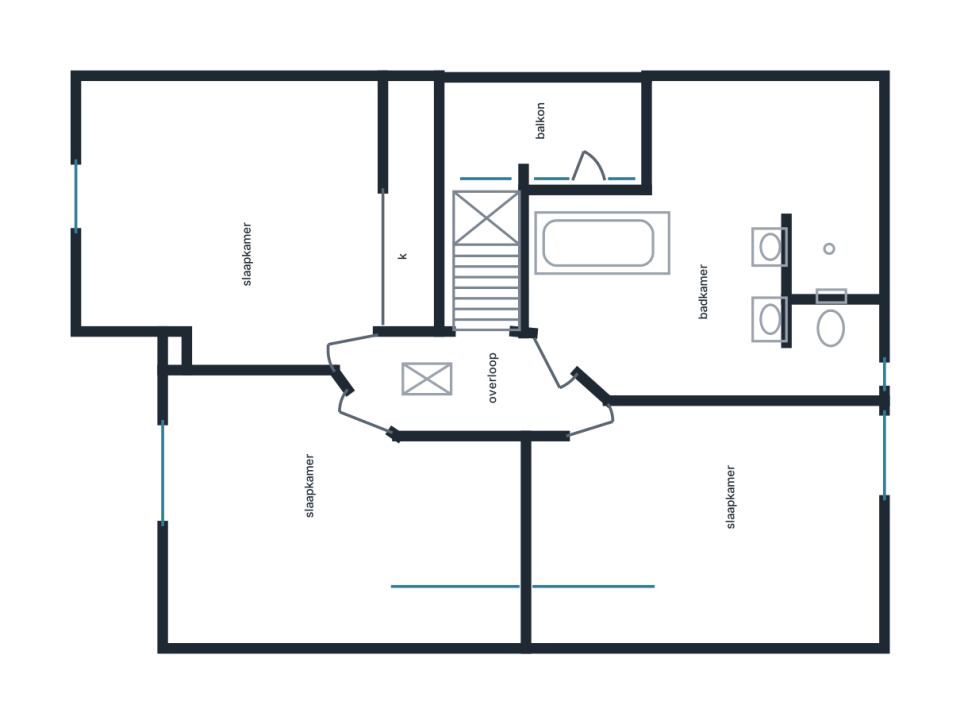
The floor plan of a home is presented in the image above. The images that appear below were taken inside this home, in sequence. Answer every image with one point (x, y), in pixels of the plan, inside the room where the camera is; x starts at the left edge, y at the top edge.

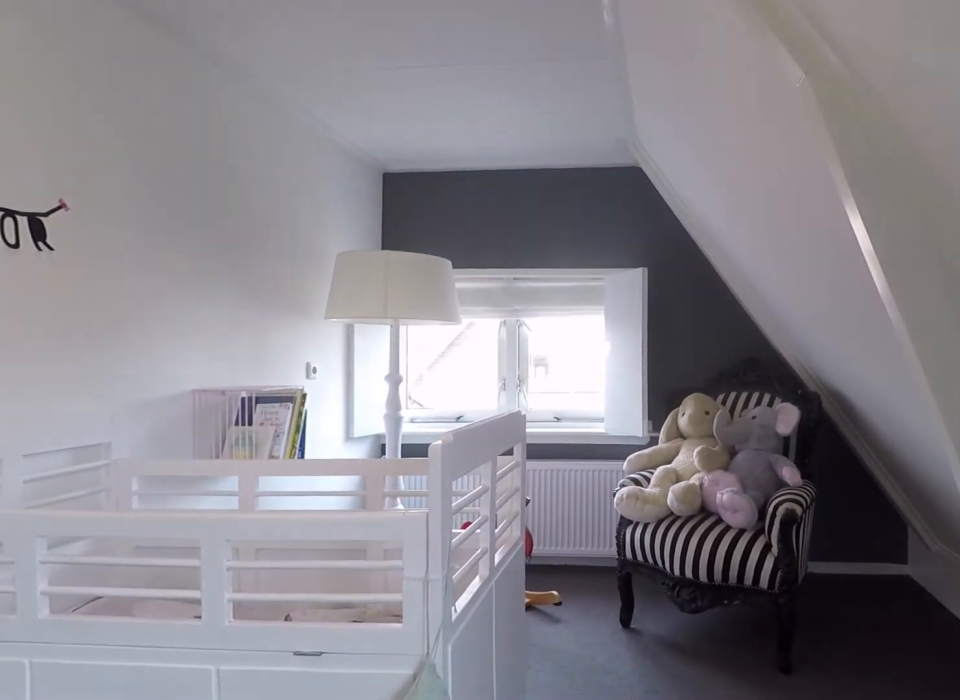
(715, 488)
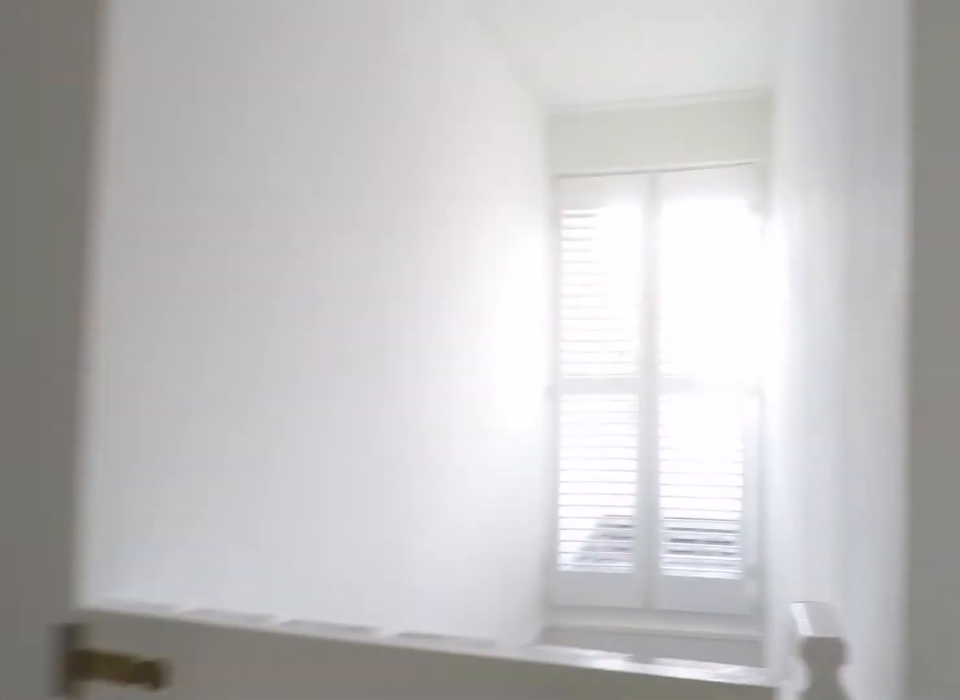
(467, 383)
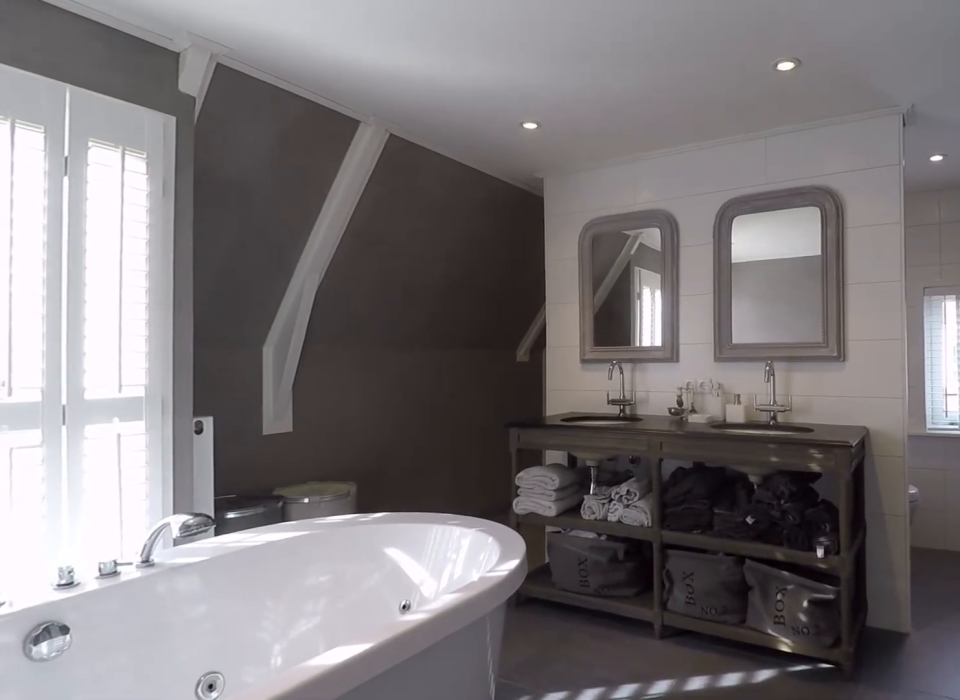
(738, 261)
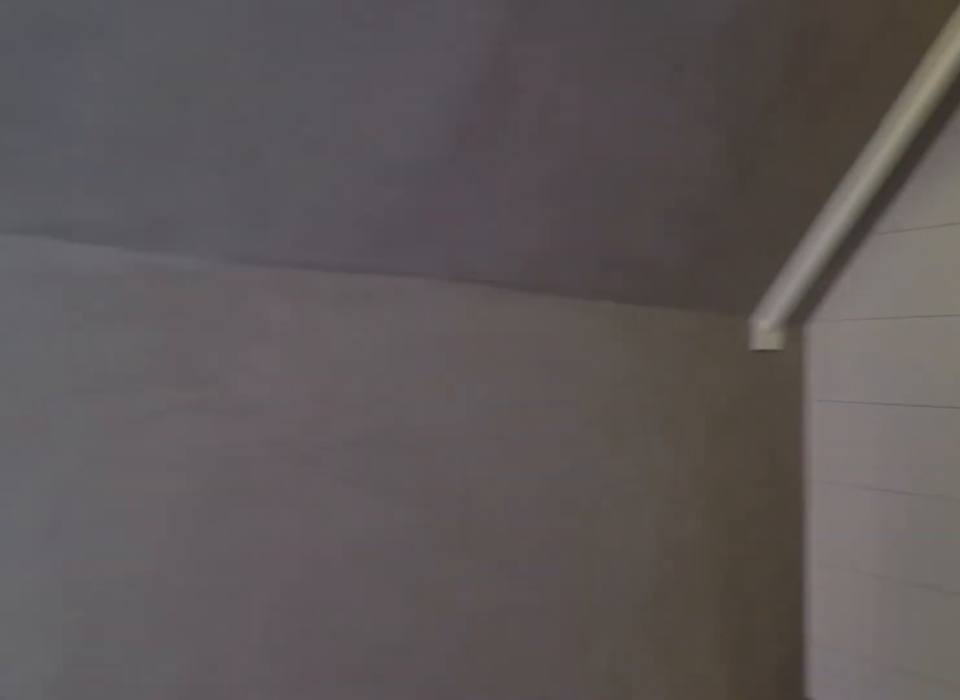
(738, 261)
